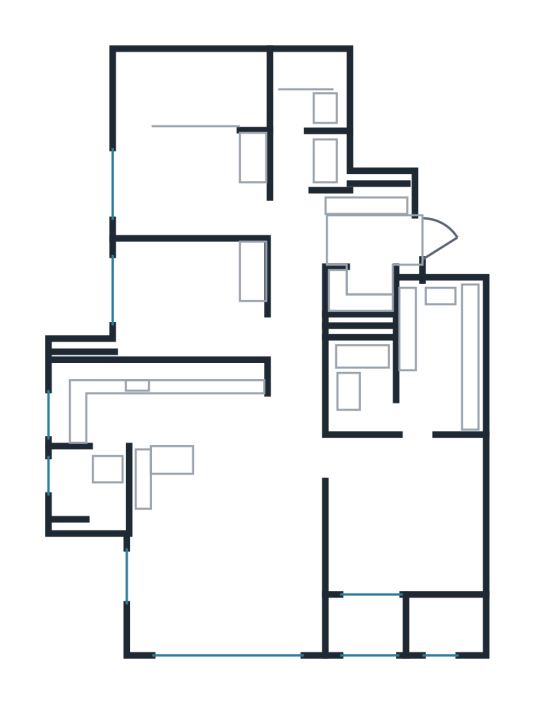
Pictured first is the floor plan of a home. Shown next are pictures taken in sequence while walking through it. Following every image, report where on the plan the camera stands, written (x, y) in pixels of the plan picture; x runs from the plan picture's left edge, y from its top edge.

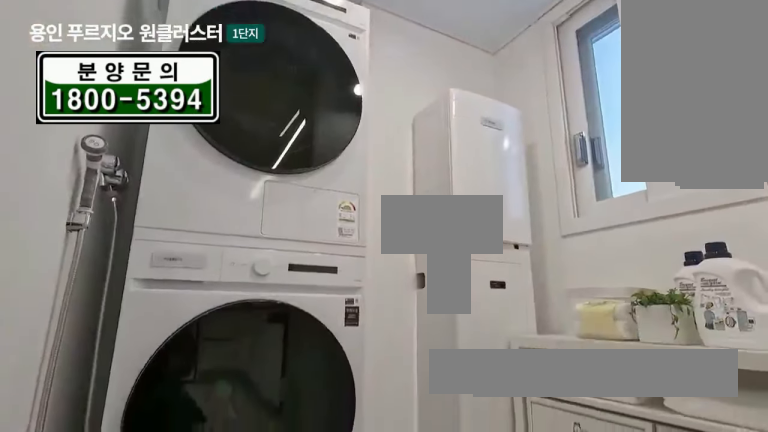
(92, 500)
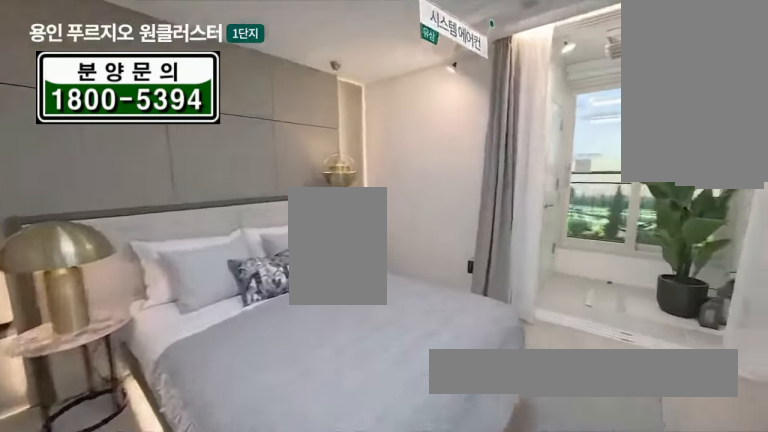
(406, 543)
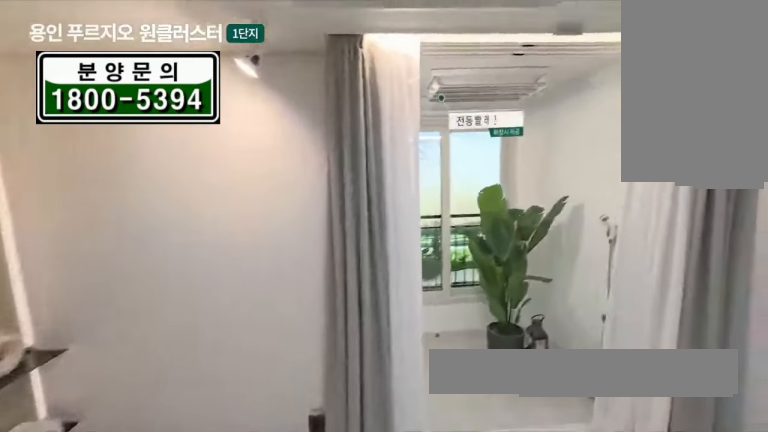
(406, 545)
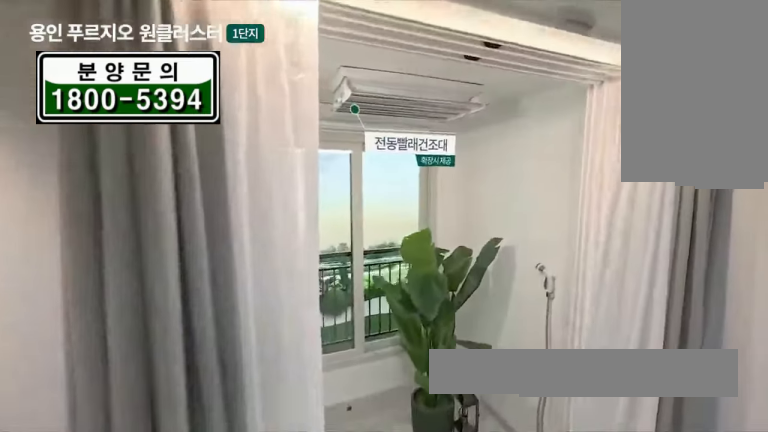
(404, 540)
